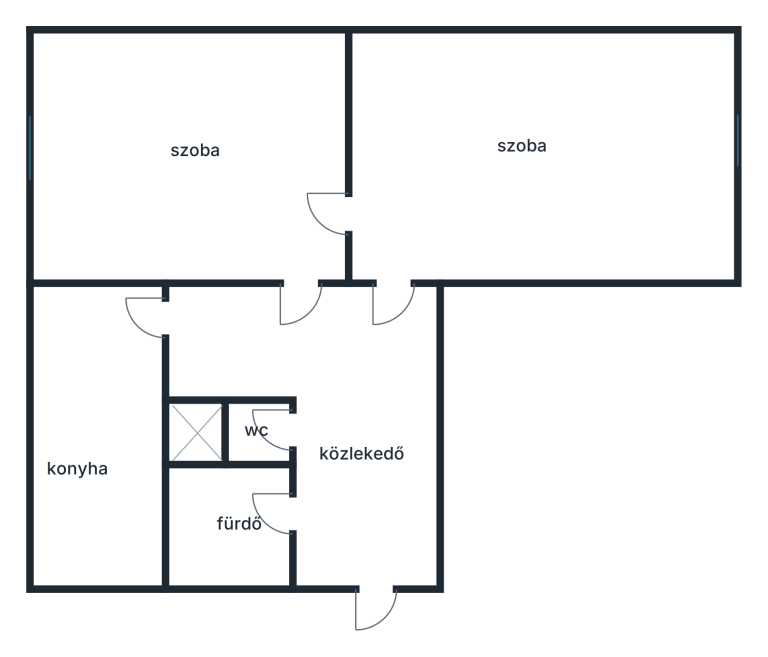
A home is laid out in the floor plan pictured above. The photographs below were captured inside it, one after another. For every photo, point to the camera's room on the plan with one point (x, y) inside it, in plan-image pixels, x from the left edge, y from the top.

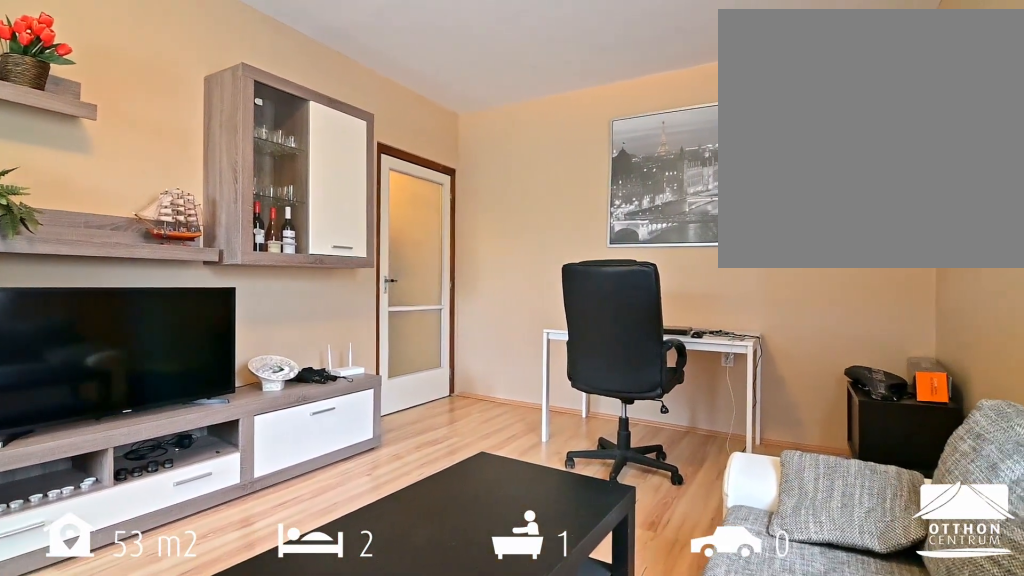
(539, 156)
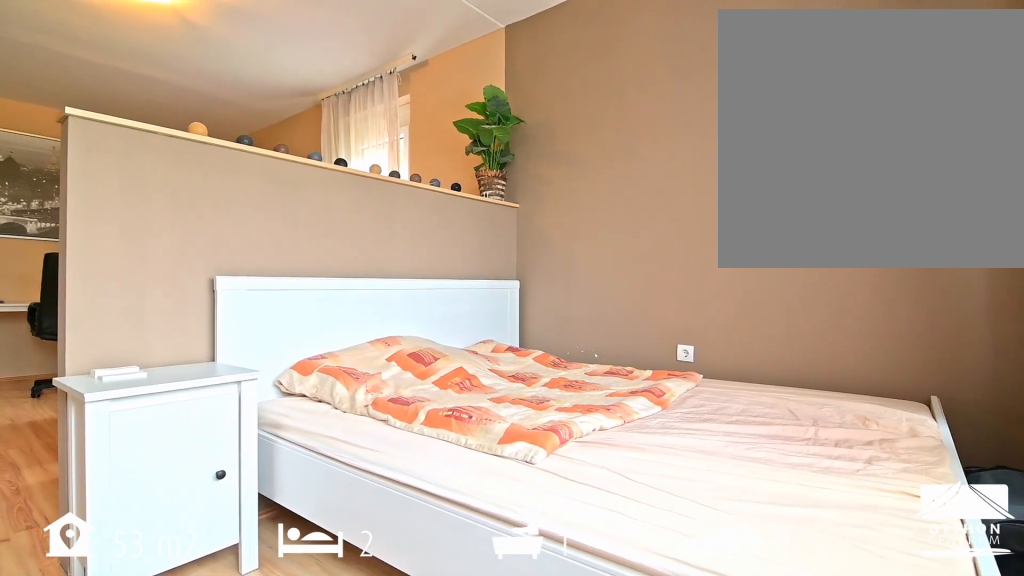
(539, 156)
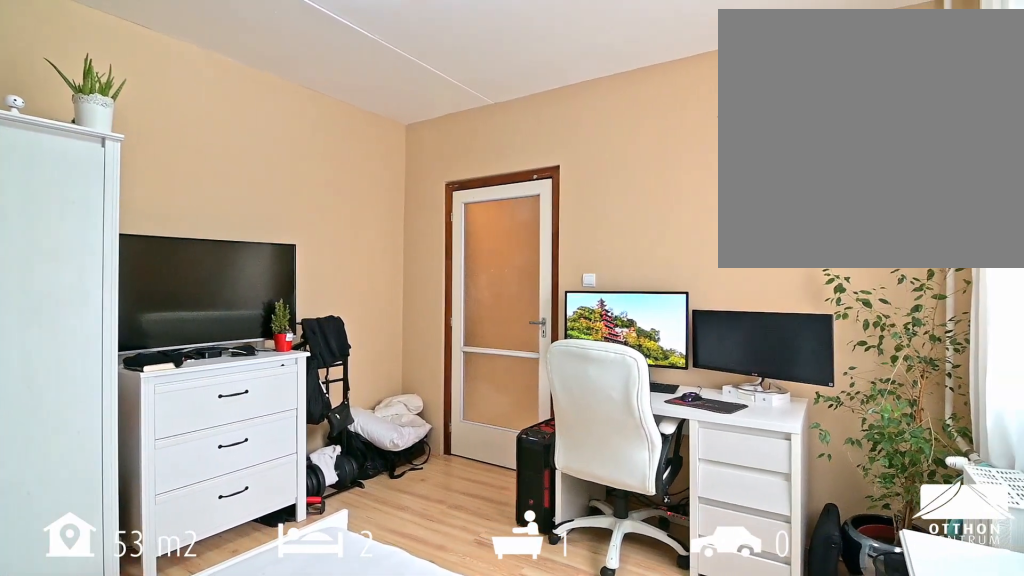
(186, 157)
